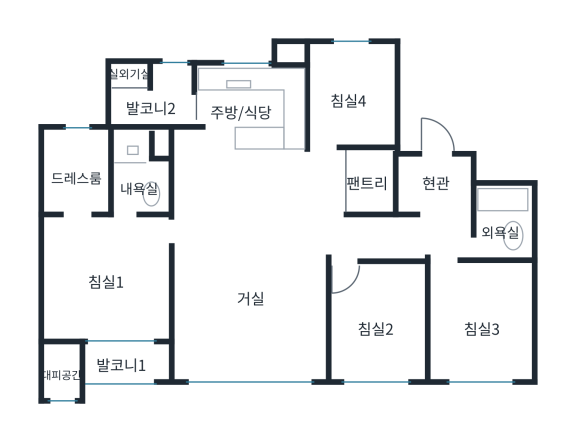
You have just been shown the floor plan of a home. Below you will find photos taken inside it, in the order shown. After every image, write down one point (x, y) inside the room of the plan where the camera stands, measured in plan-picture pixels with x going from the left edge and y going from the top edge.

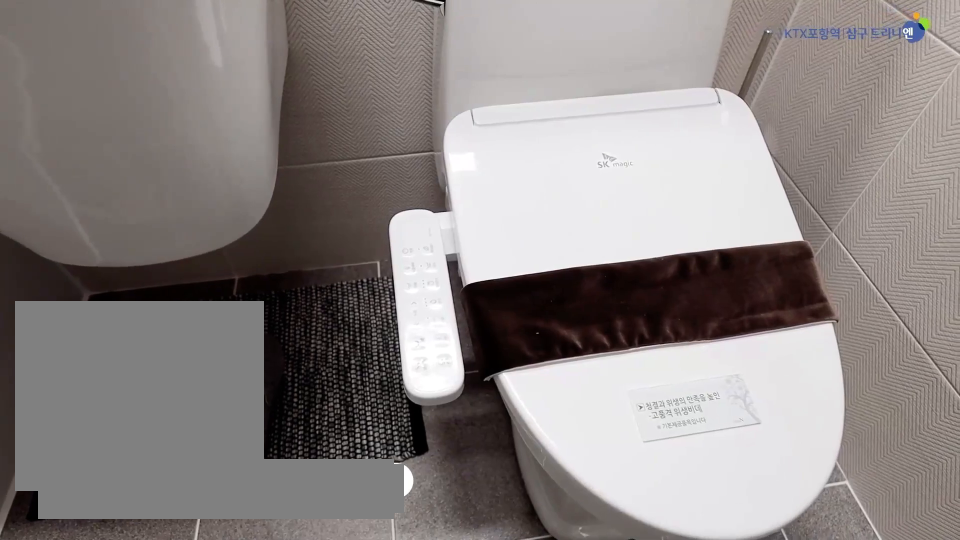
(504, 222)
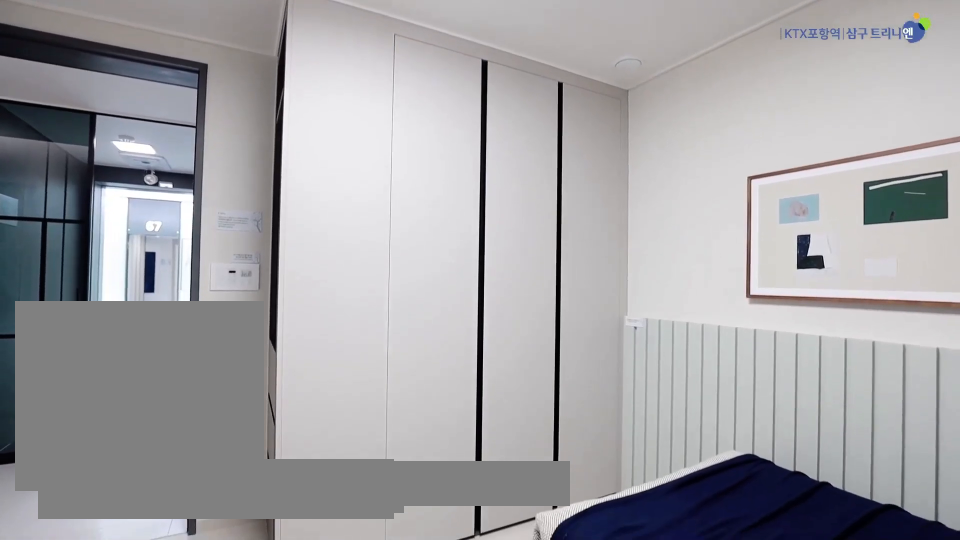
(483, 321)
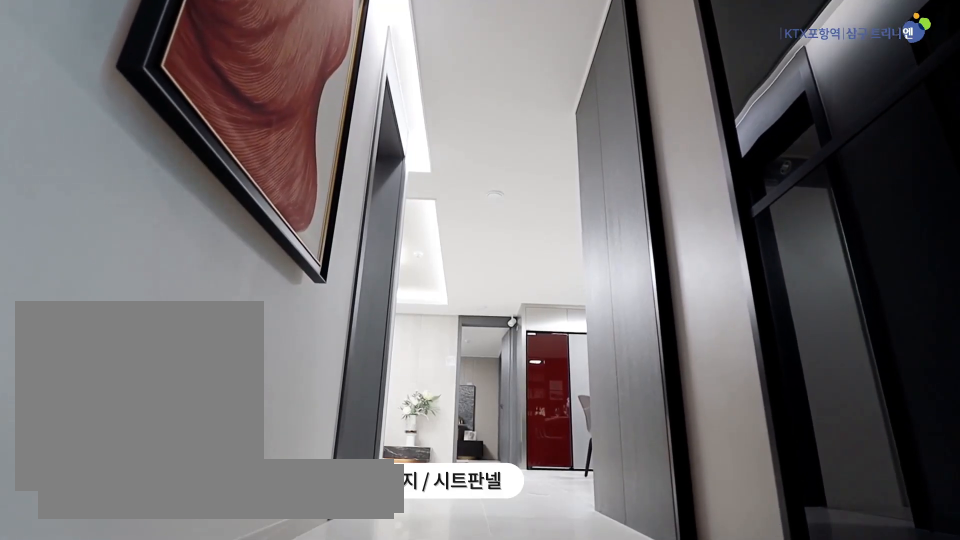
(398, 238)
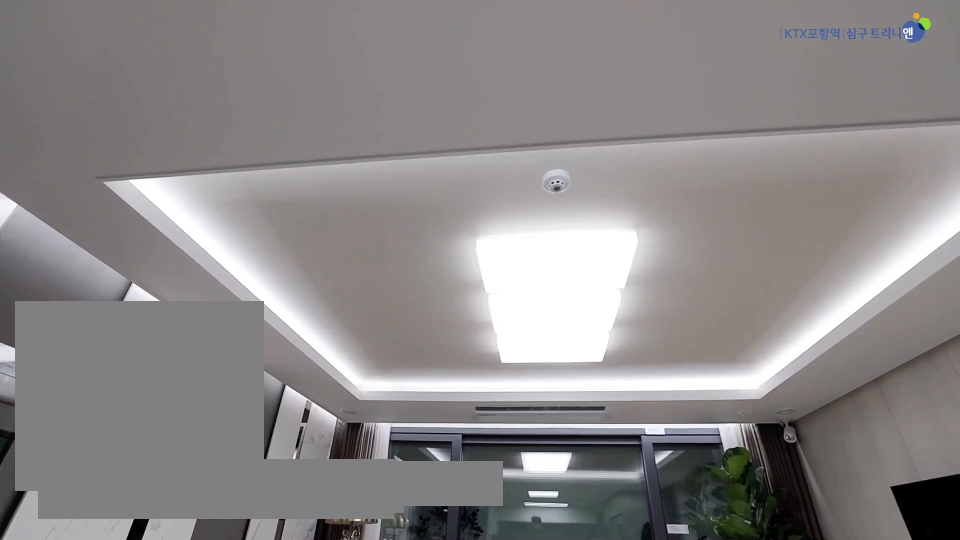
(250, 300)
